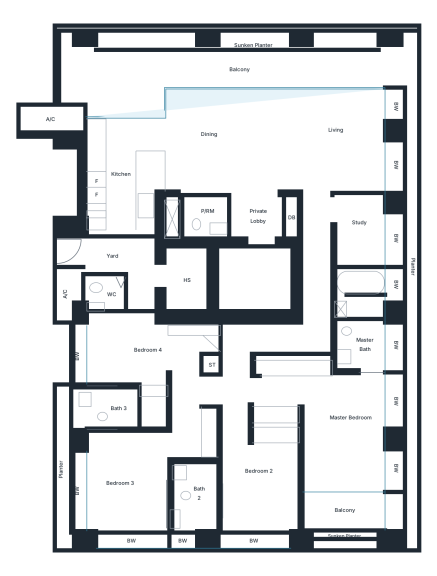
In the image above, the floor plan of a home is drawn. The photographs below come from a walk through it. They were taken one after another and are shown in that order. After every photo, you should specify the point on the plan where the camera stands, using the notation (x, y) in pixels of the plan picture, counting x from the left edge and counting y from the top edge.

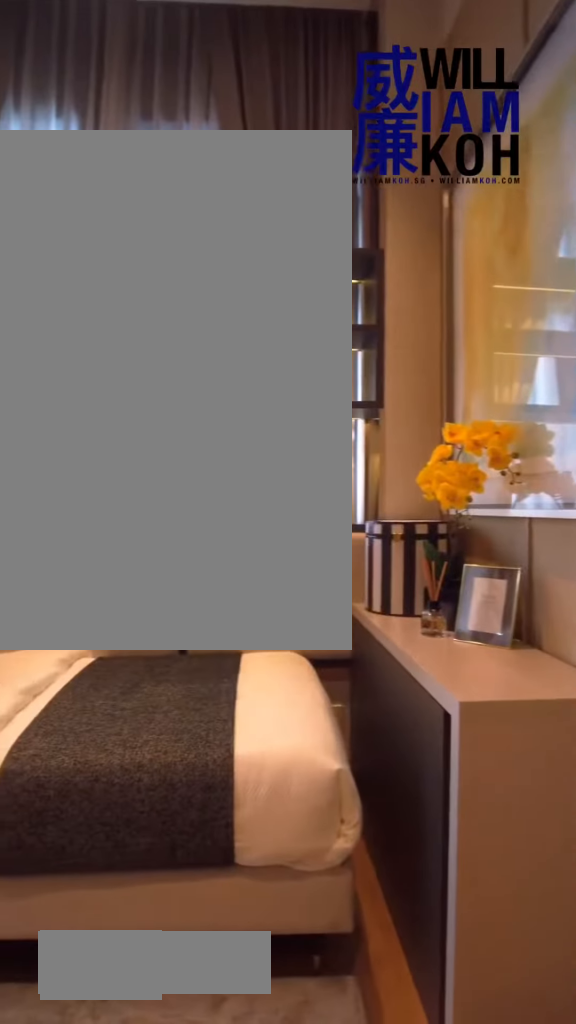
(156, 356)
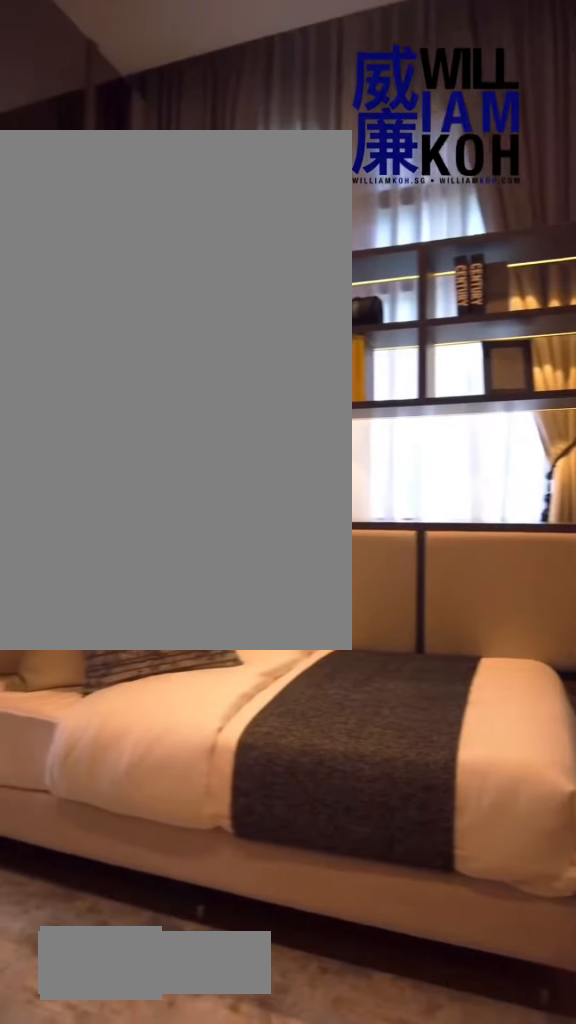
(155, 356)
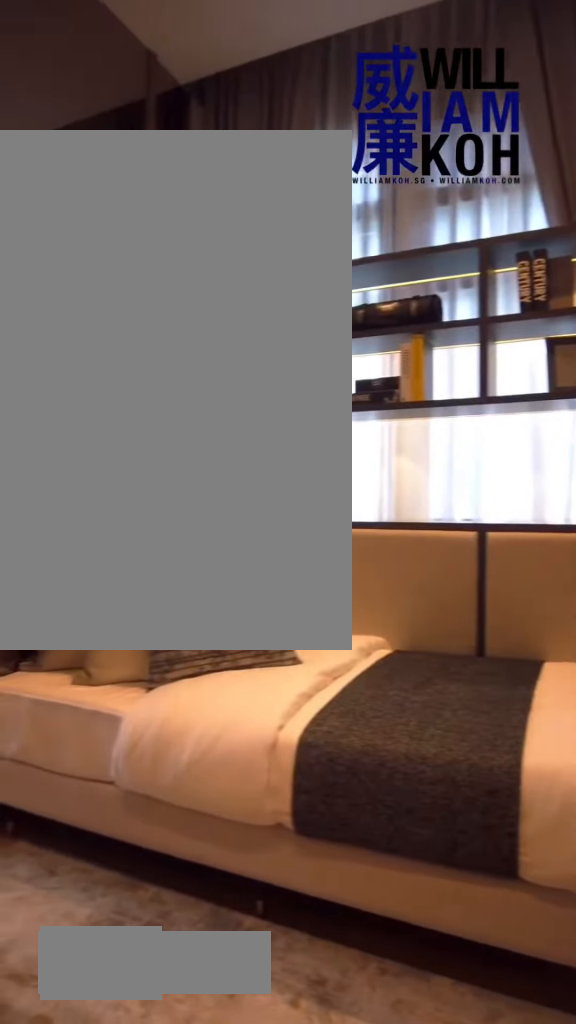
(156, 356)
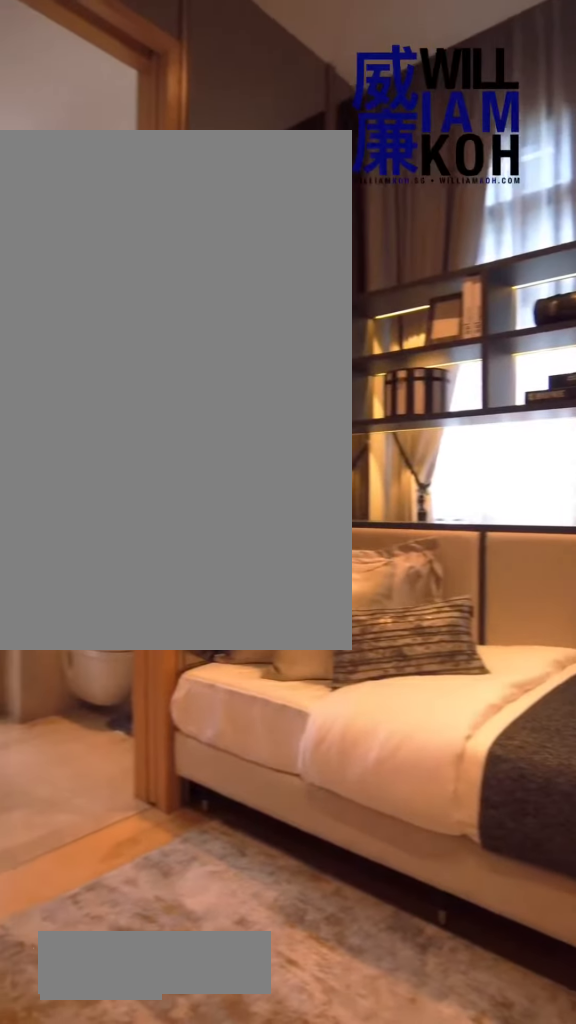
(156, 356)
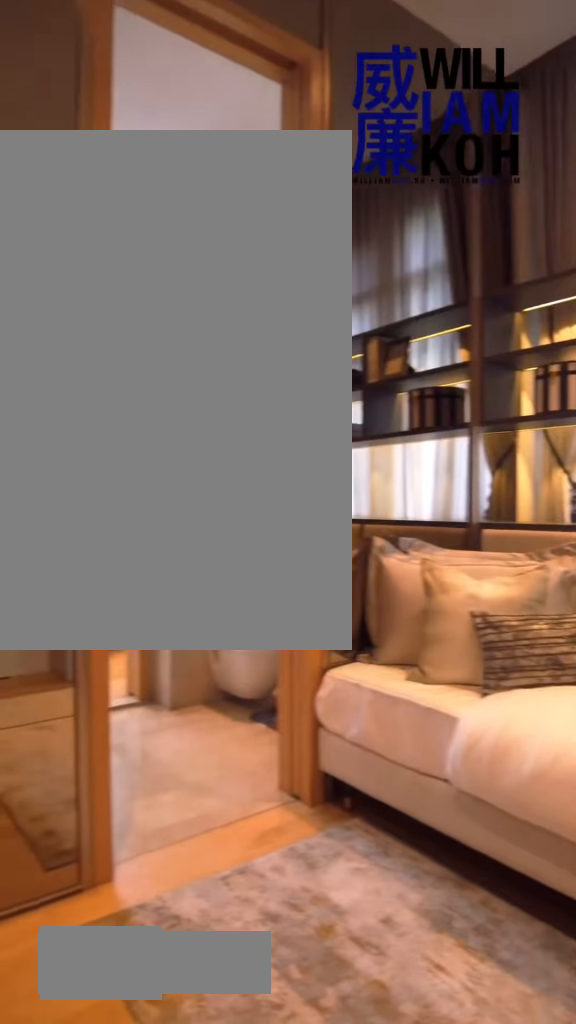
(156, 356)
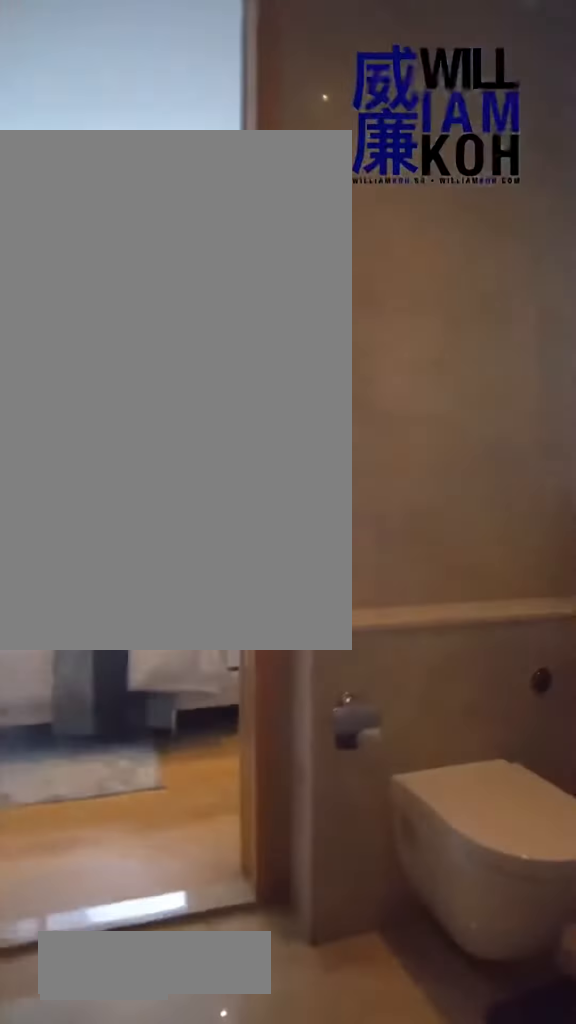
(127, 384)
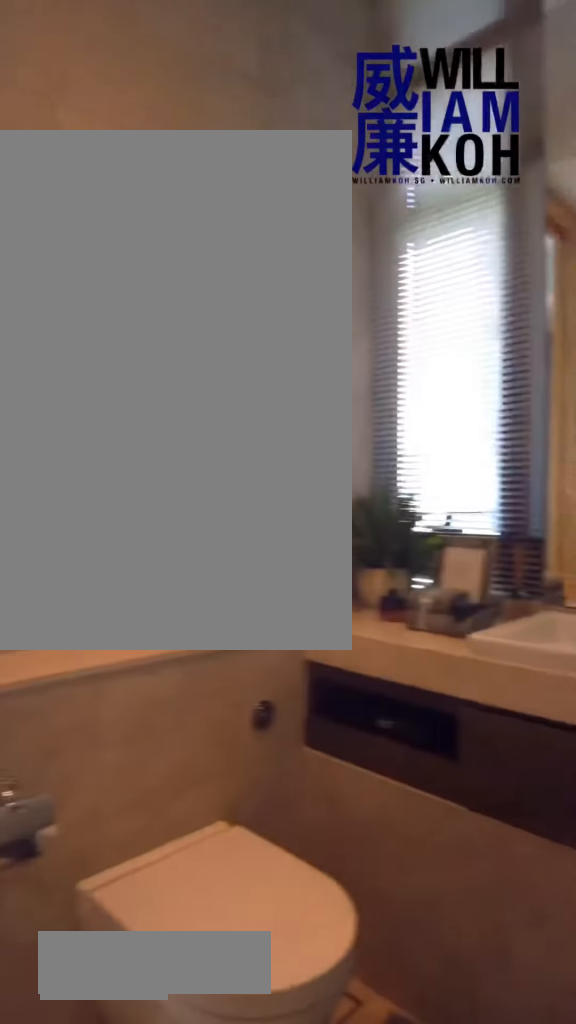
(125, 408)
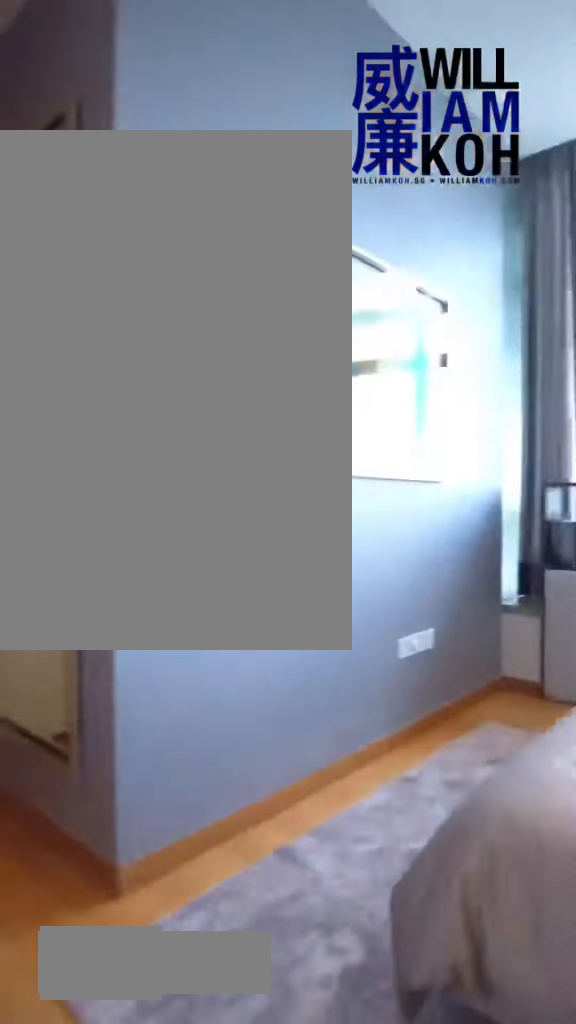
(126, 437)
